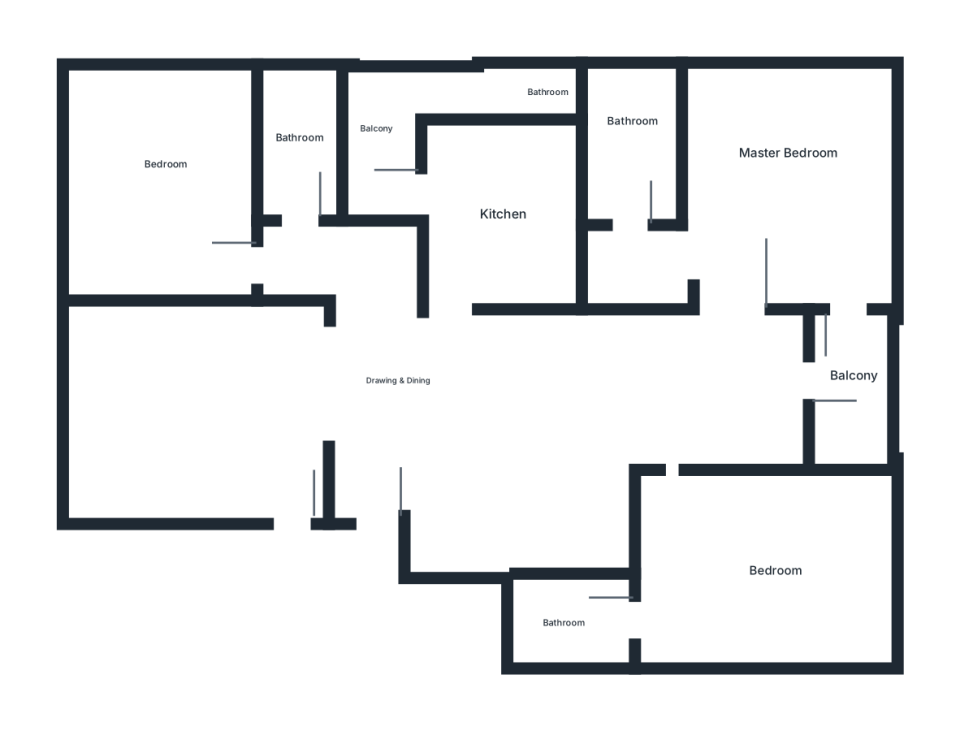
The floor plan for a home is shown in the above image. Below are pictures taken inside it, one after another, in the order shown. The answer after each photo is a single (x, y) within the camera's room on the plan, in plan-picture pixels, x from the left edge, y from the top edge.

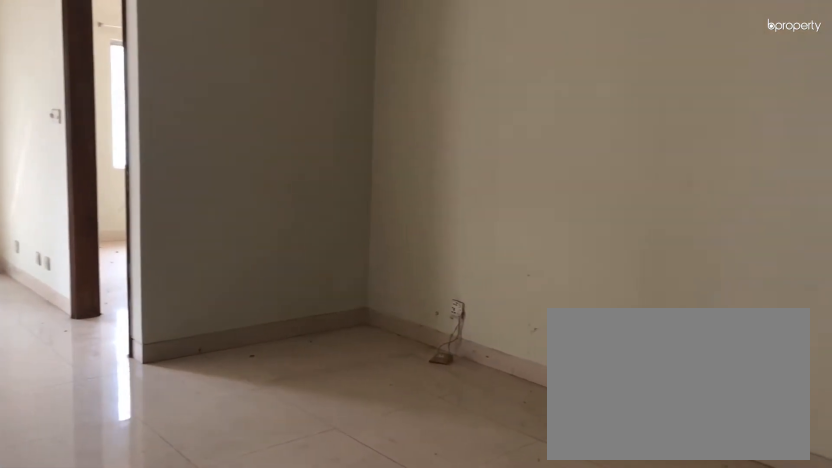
(469, 434)
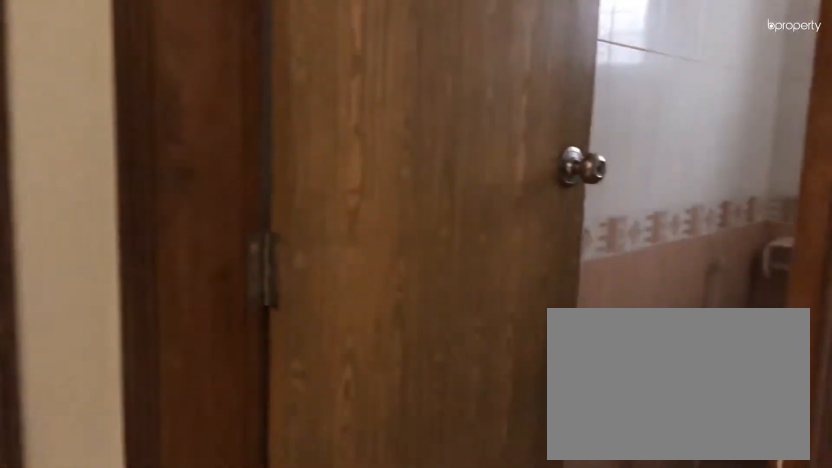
(307, 137)
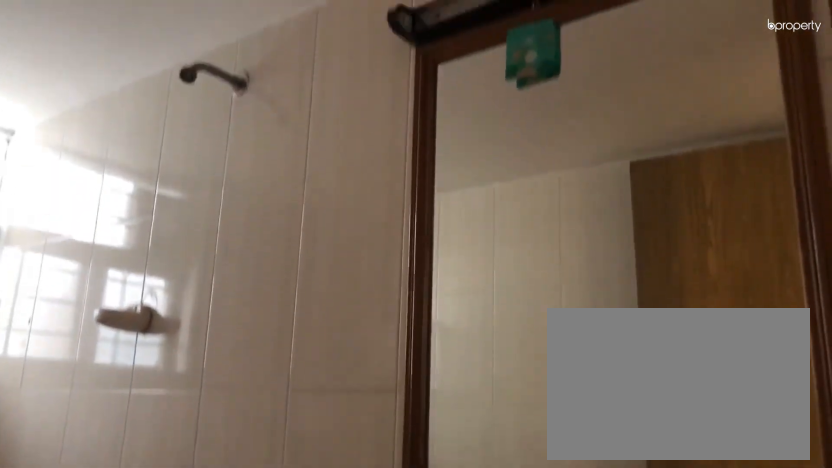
(307, 137)
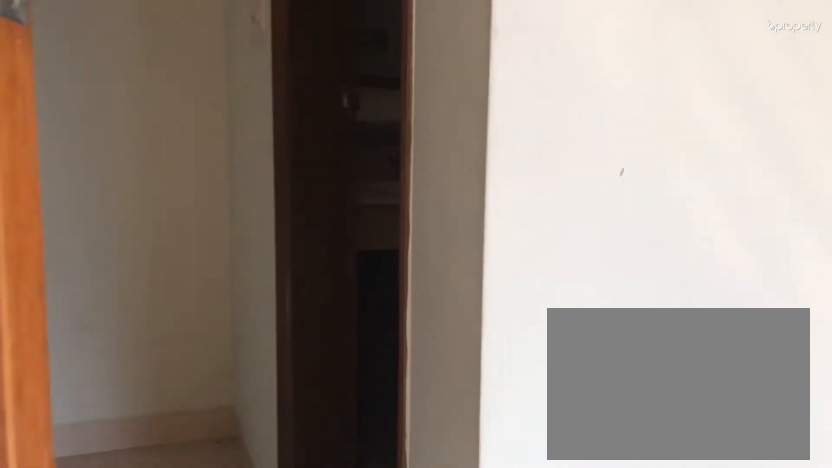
(766, 175)
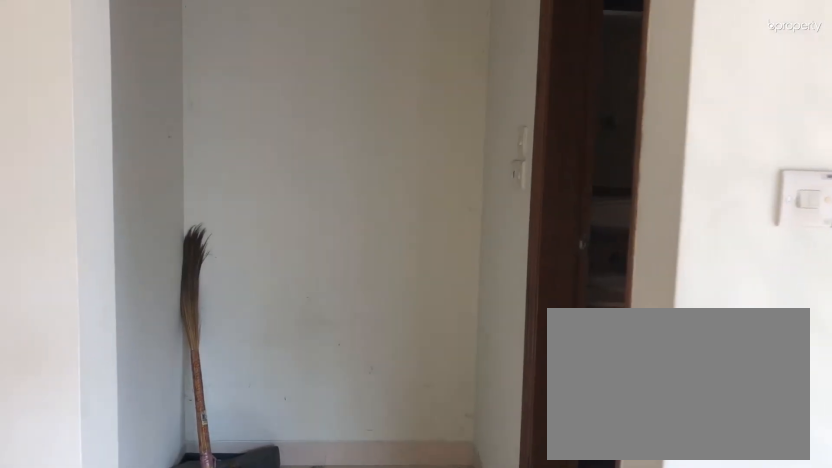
(636, 243)
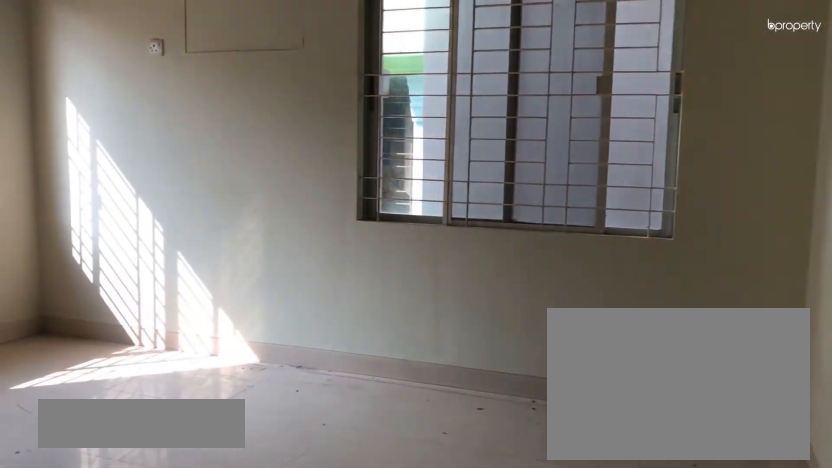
(704, 510)
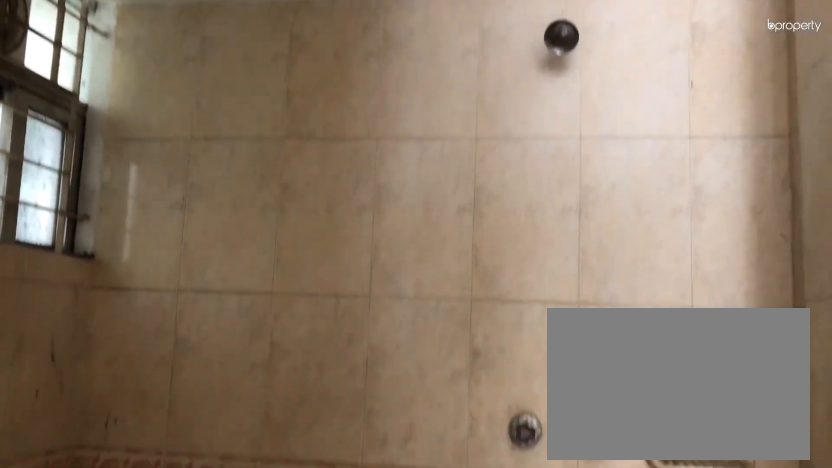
(571, 614)
